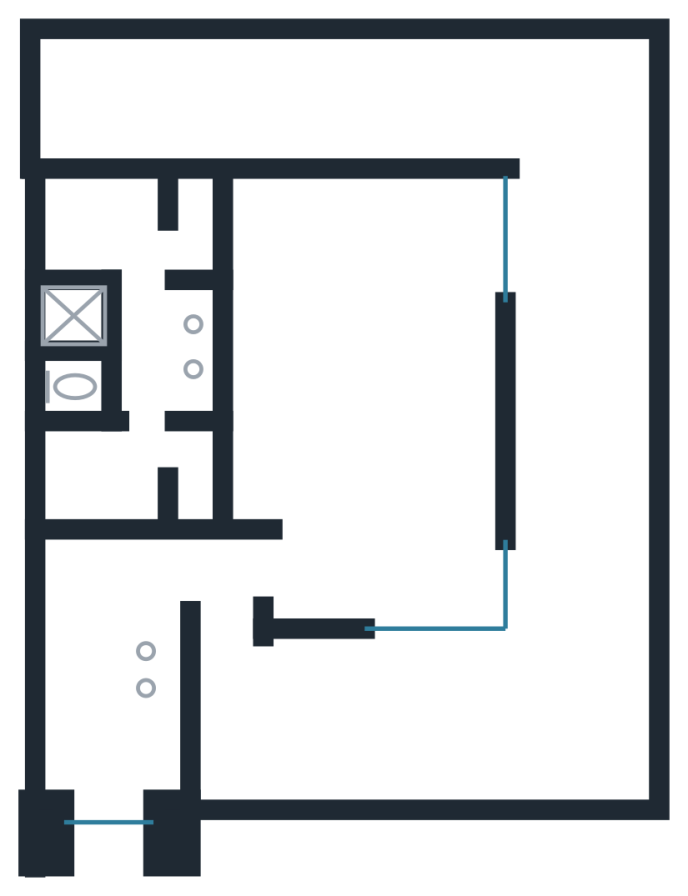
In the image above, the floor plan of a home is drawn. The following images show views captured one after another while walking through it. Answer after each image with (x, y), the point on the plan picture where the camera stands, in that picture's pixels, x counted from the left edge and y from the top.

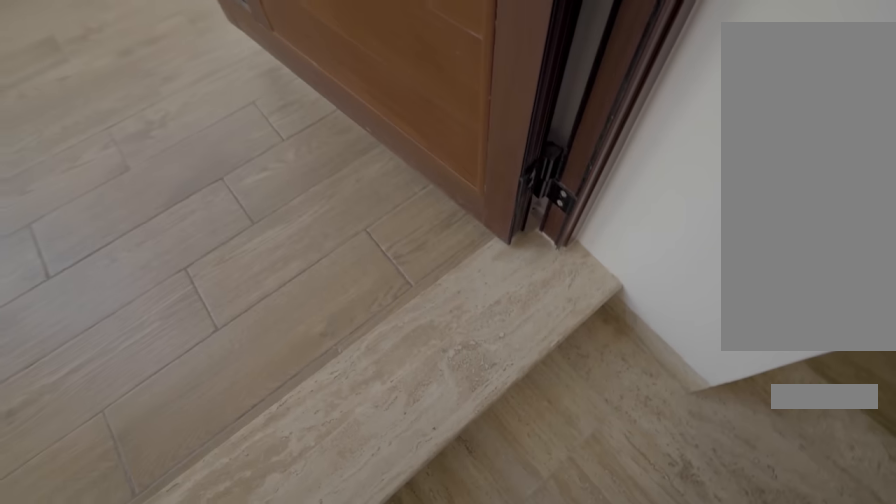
(227, 666)
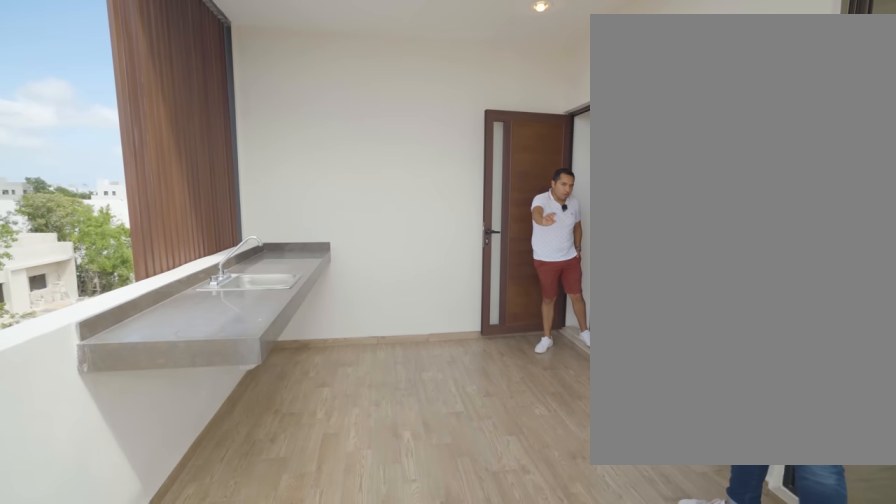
(304, 677)
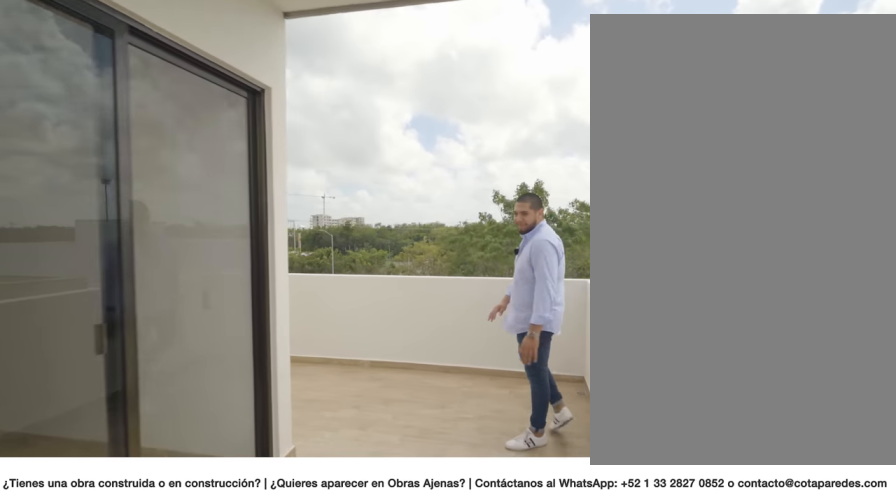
(580, 219)
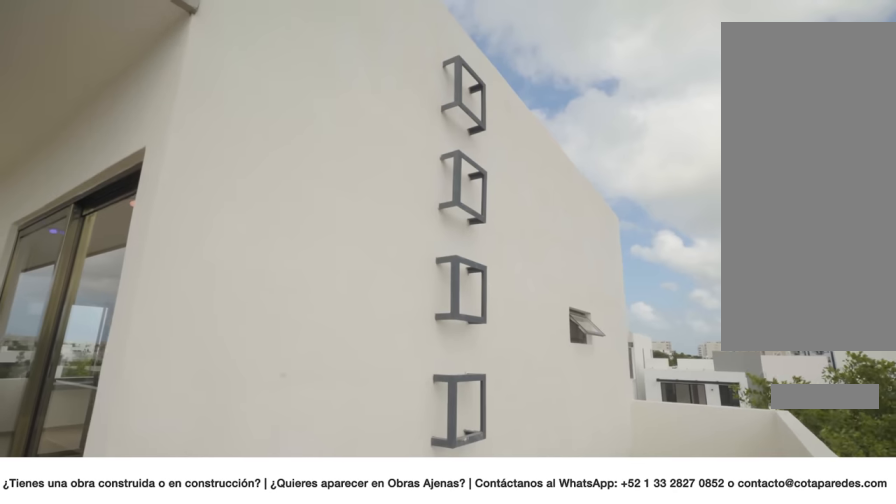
(532, 100)
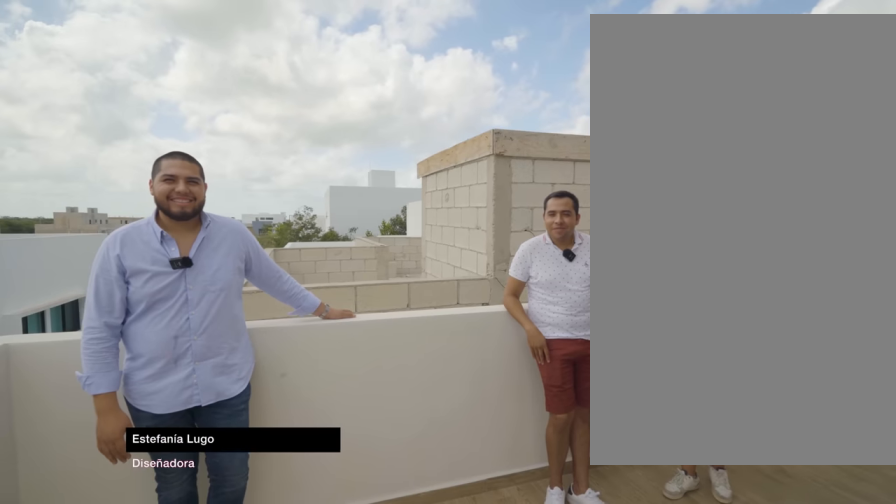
(533, 100)
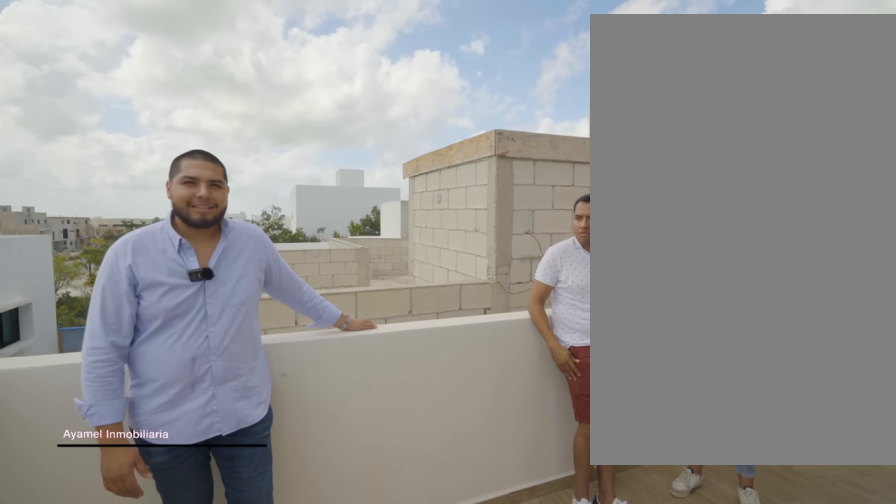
(534, 101)
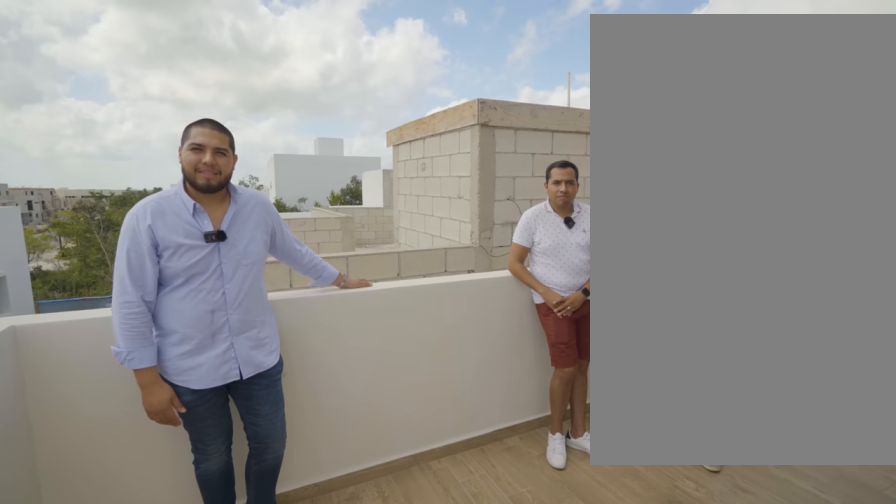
(530, 100)
